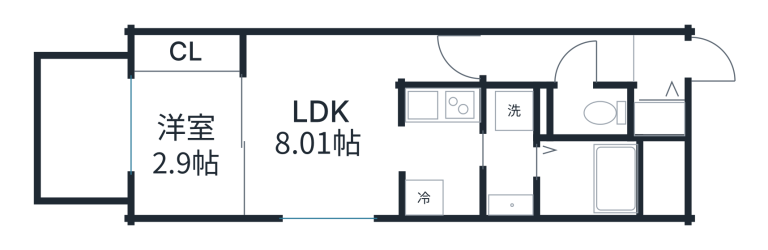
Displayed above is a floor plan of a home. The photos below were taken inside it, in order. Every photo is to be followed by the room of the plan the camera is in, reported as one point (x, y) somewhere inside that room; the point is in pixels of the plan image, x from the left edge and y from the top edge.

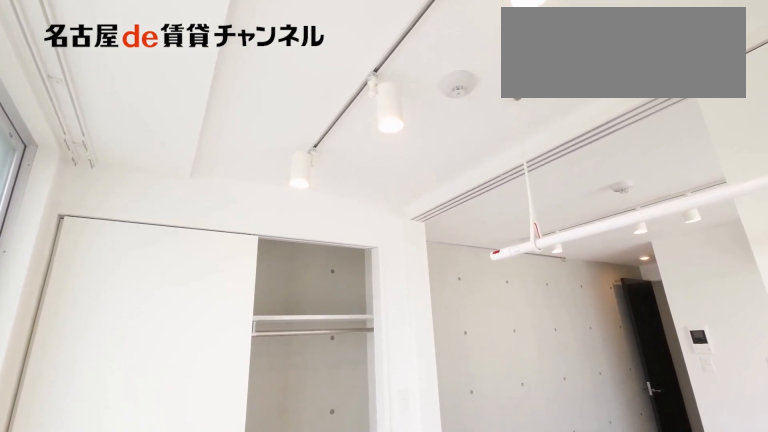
(185, 145)
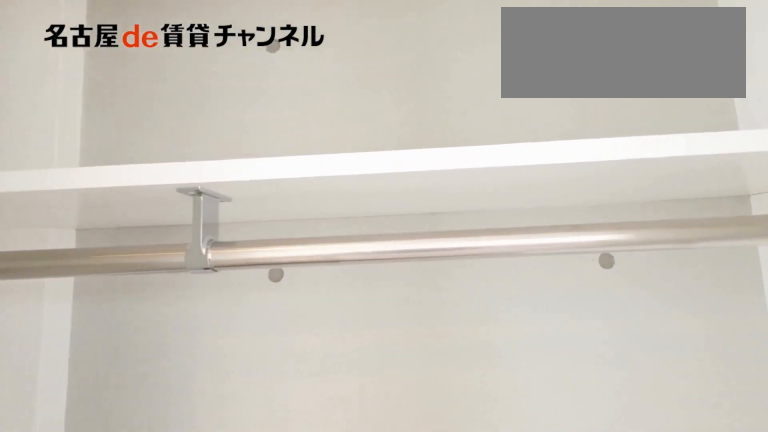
(185, 53)
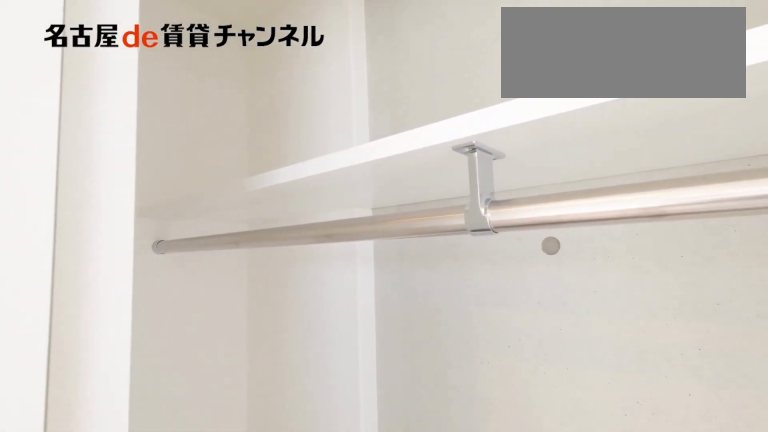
(185, 53)
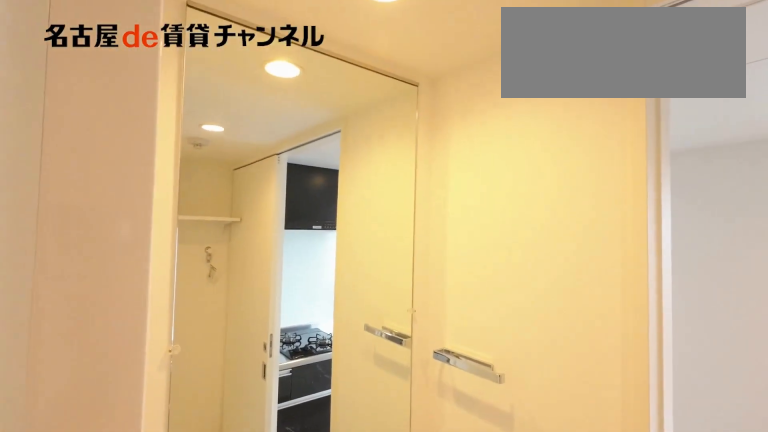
(511, 198)
